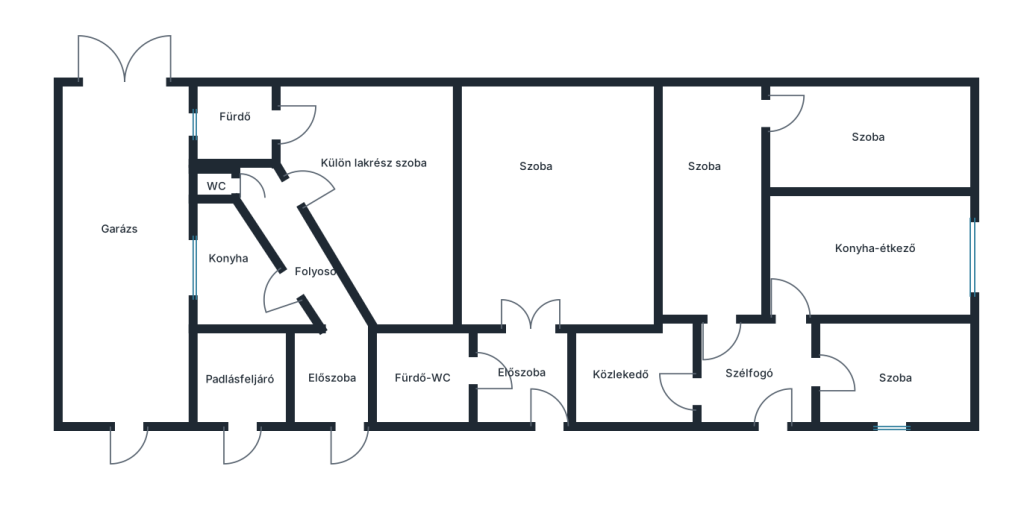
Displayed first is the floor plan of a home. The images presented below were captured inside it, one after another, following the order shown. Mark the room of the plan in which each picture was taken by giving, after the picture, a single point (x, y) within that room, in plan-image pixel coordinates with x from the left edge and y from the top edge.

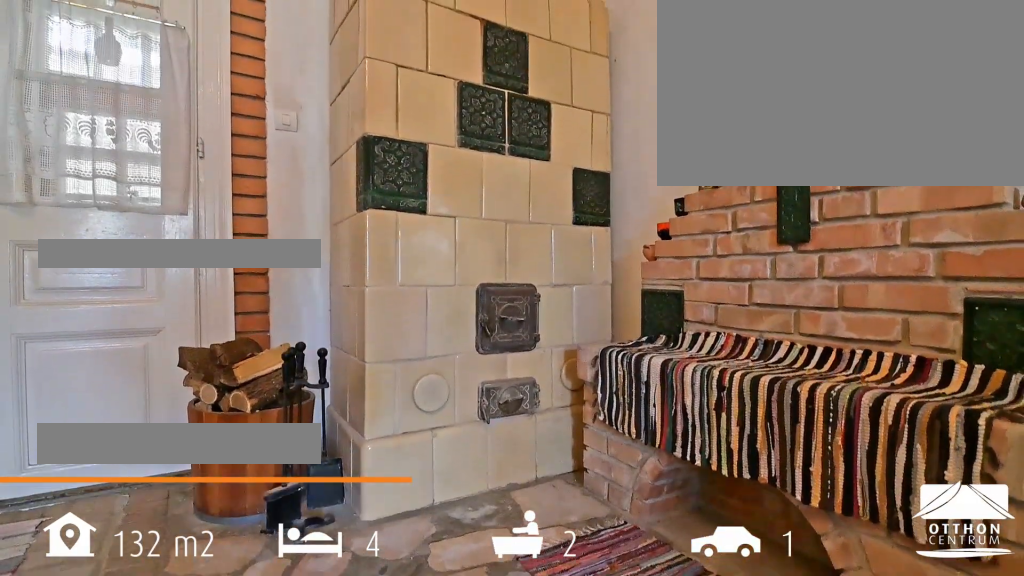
(549, 233)
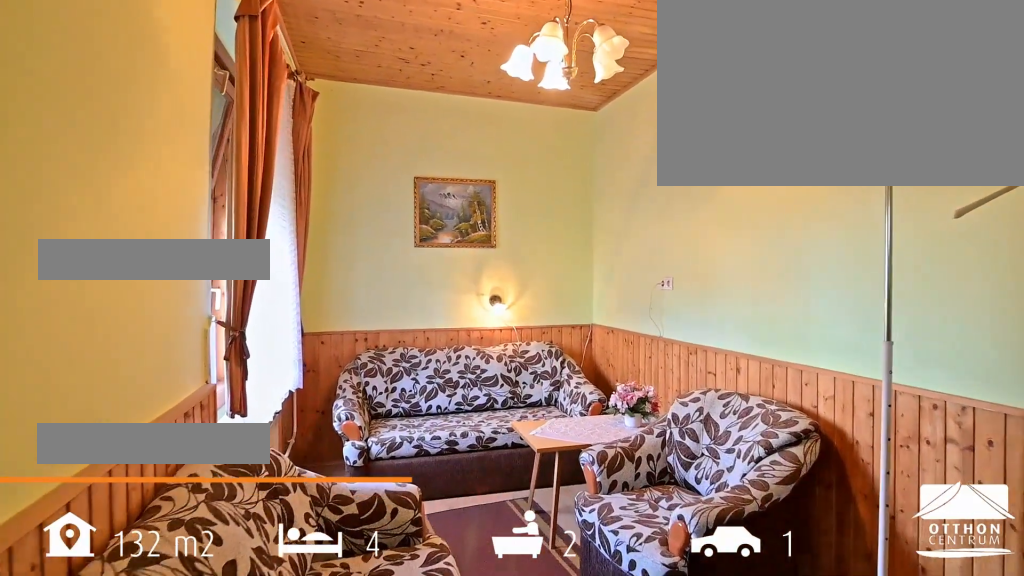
(869, 169)
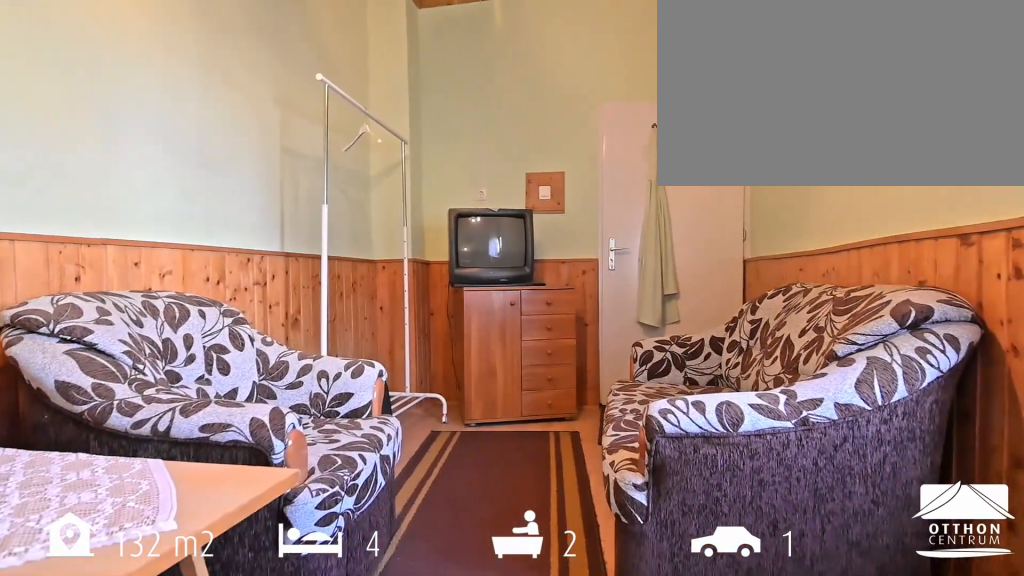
(869, 169)
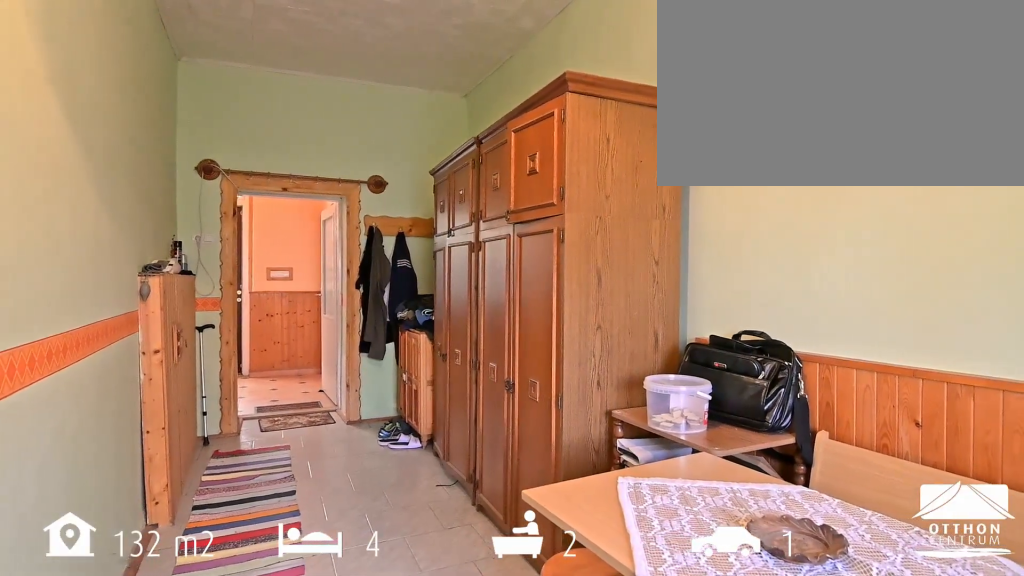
(707, 212)
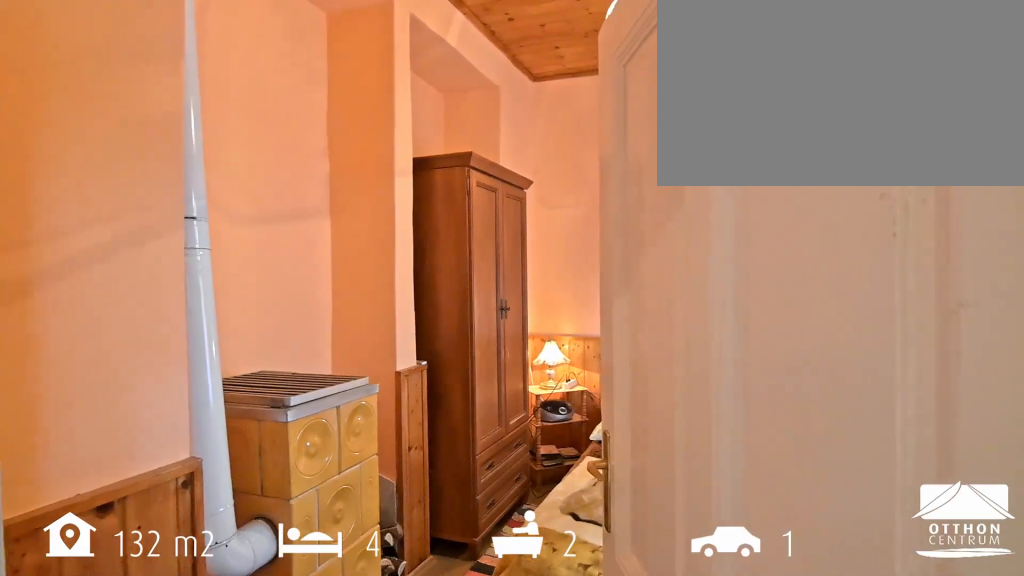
(895, 357)
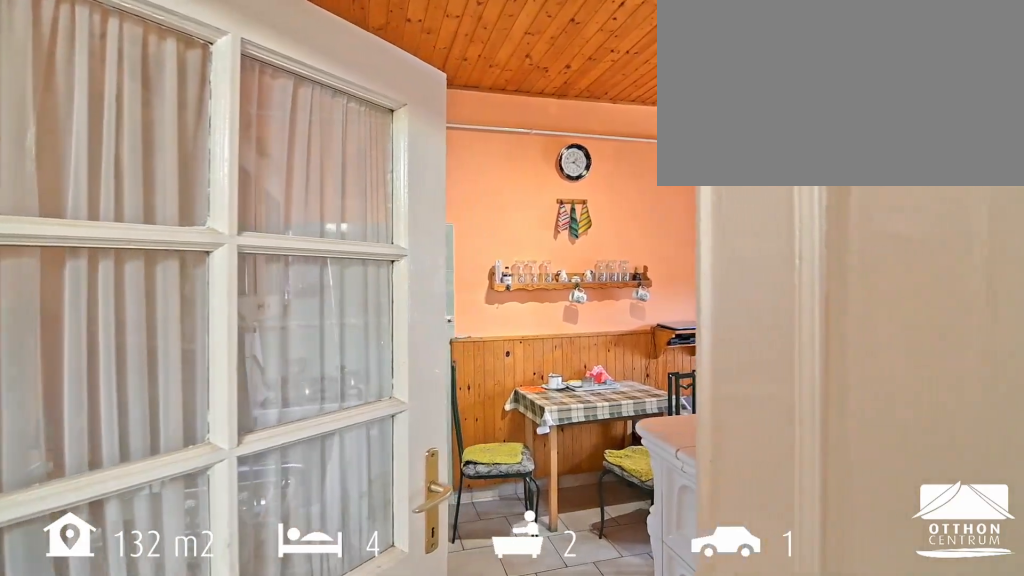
(878, 284)
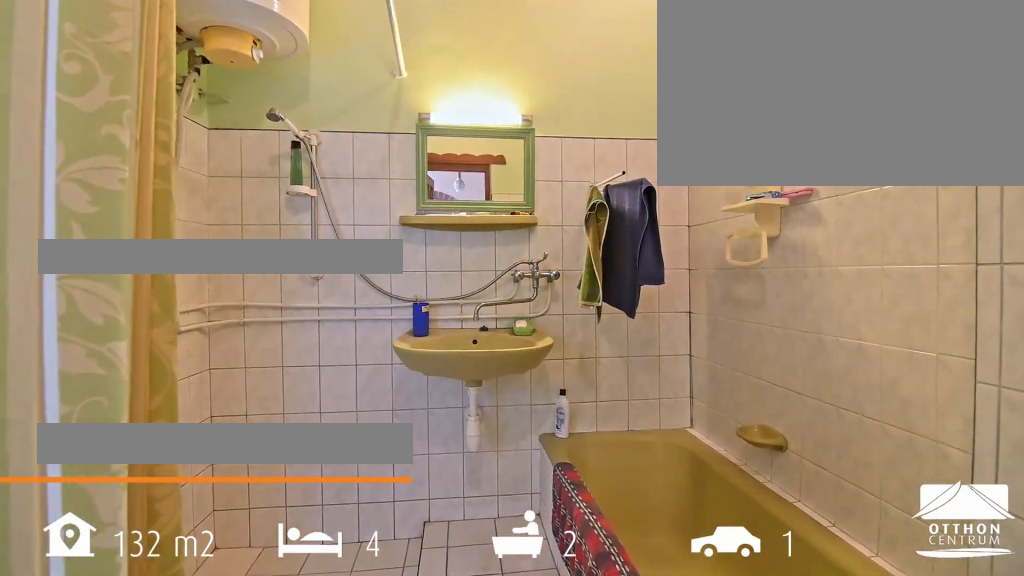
(430, 403)
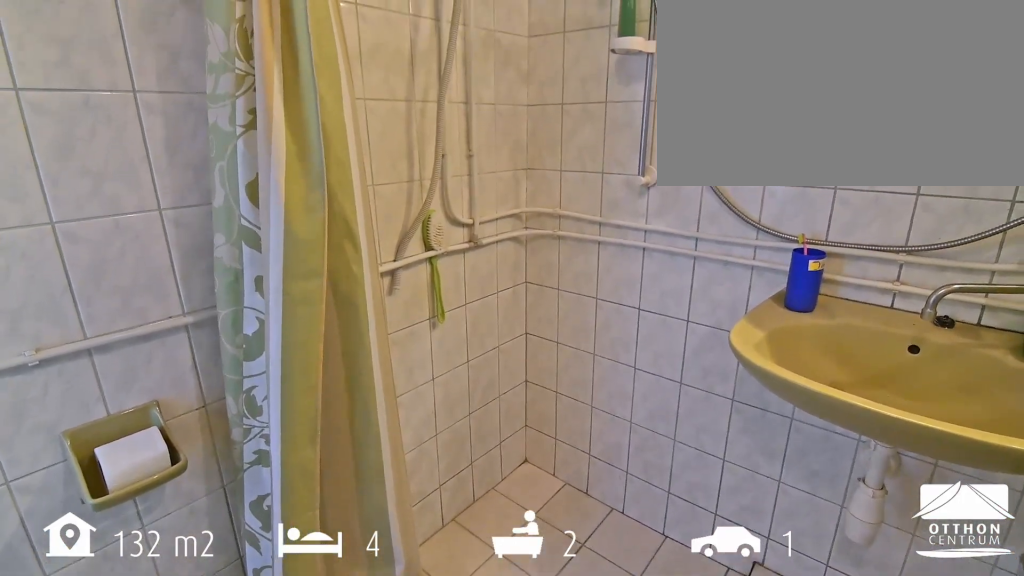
(430, 403)
